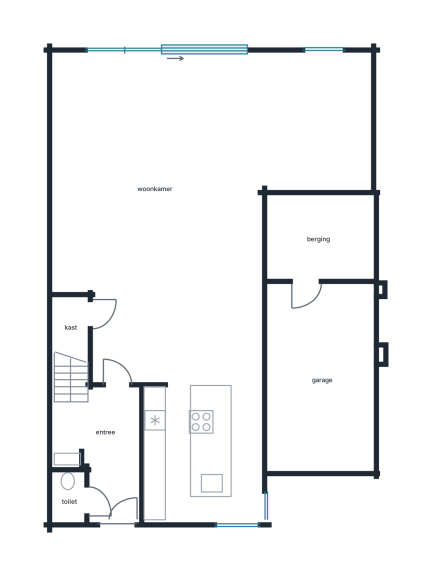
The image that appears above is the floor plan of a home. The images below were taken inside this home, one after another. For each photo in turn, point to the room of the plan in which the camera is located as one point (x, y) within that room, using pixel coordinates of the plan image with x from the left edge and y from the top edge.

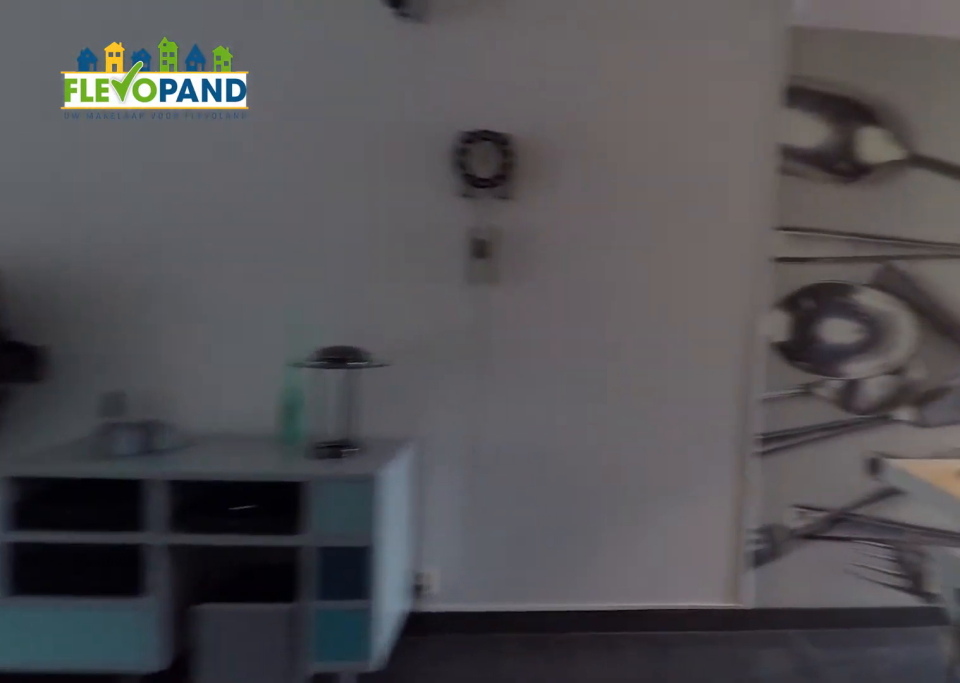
(190, 175)
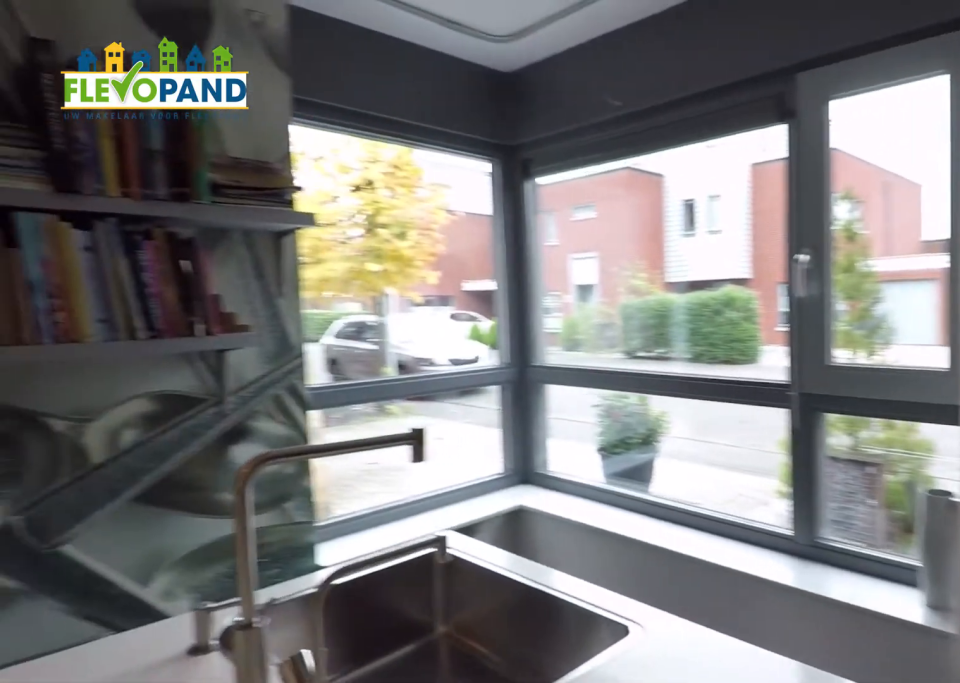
(202, 452)
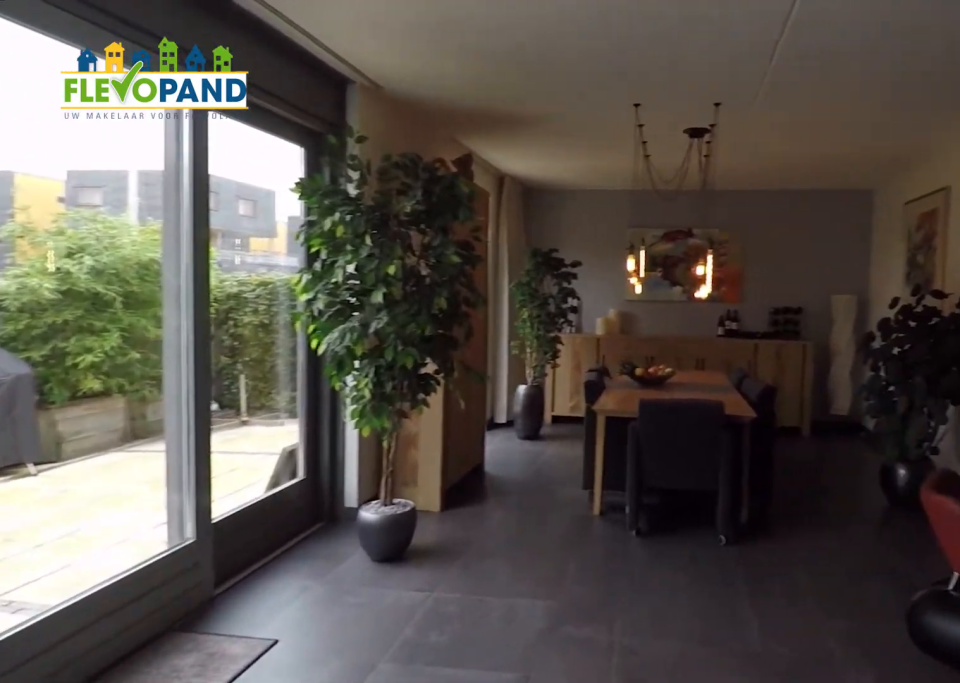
(190, 175)
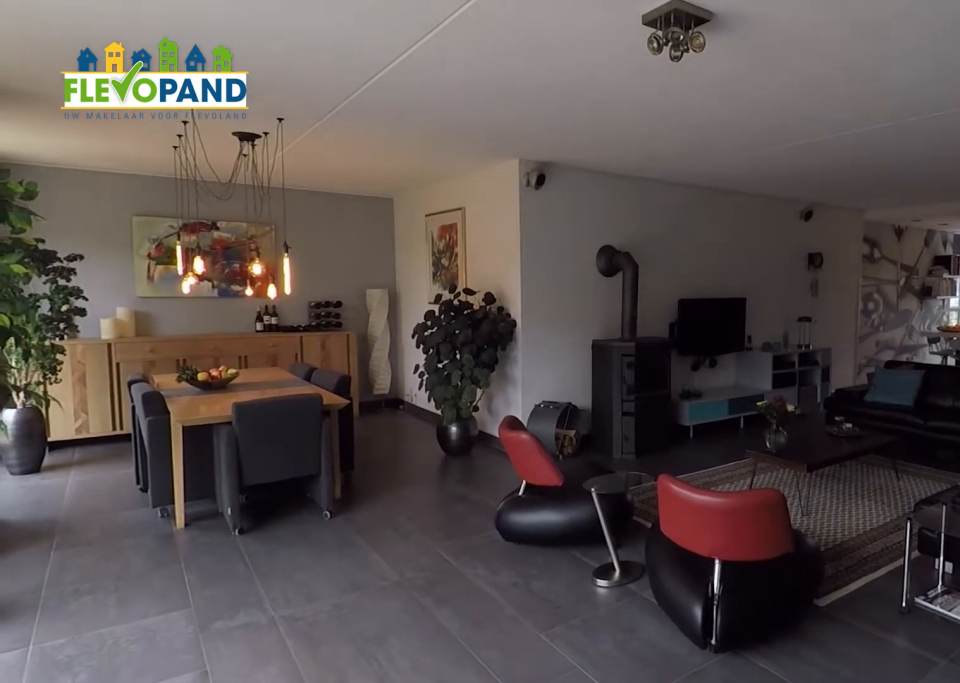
(190, 175)
